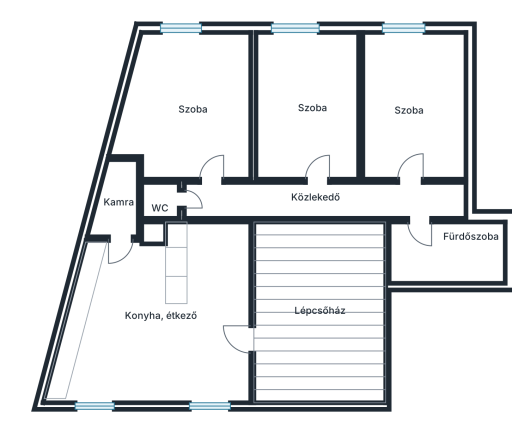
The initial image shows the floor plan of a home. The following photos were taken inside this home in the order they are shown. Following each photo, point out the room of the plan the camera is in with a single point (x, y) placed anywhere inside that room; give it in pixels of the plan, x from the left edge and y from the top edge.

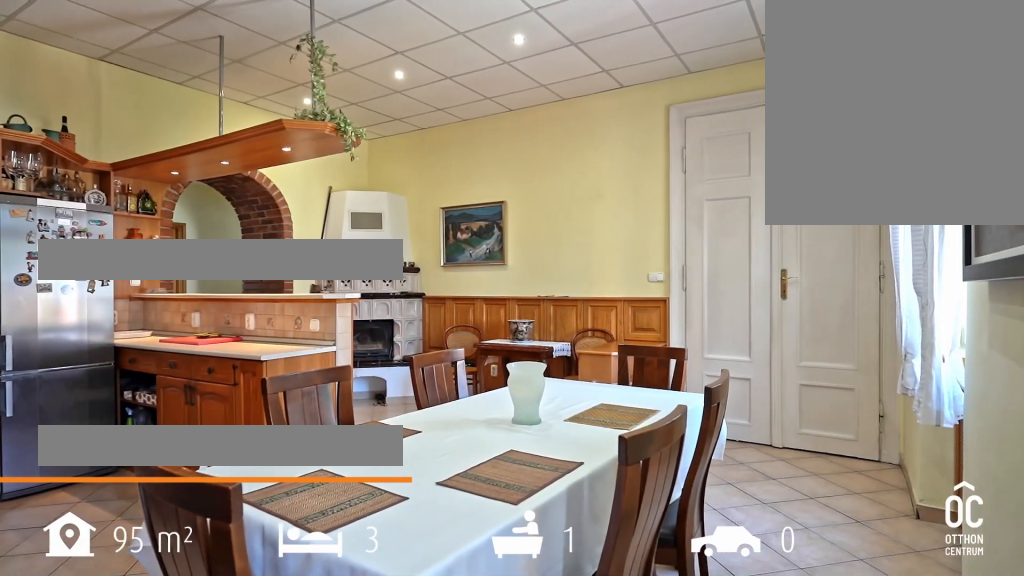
(164, 318)
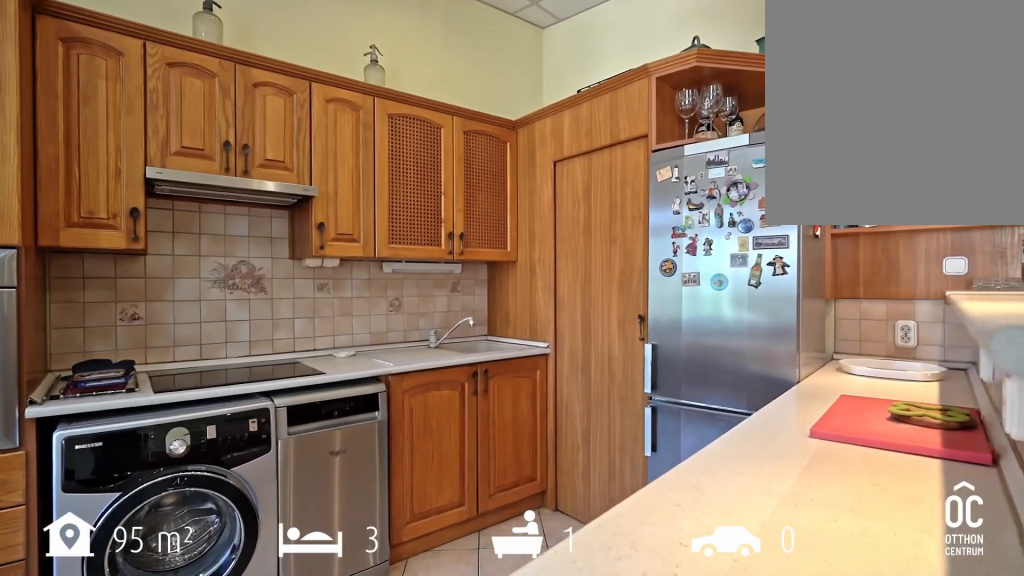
(164, 318)
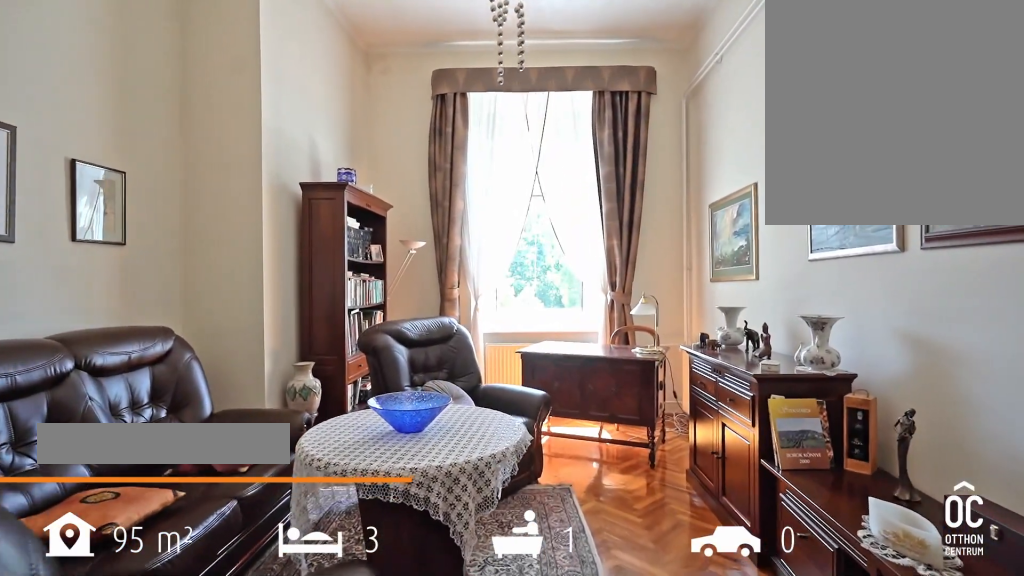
(191, 112)
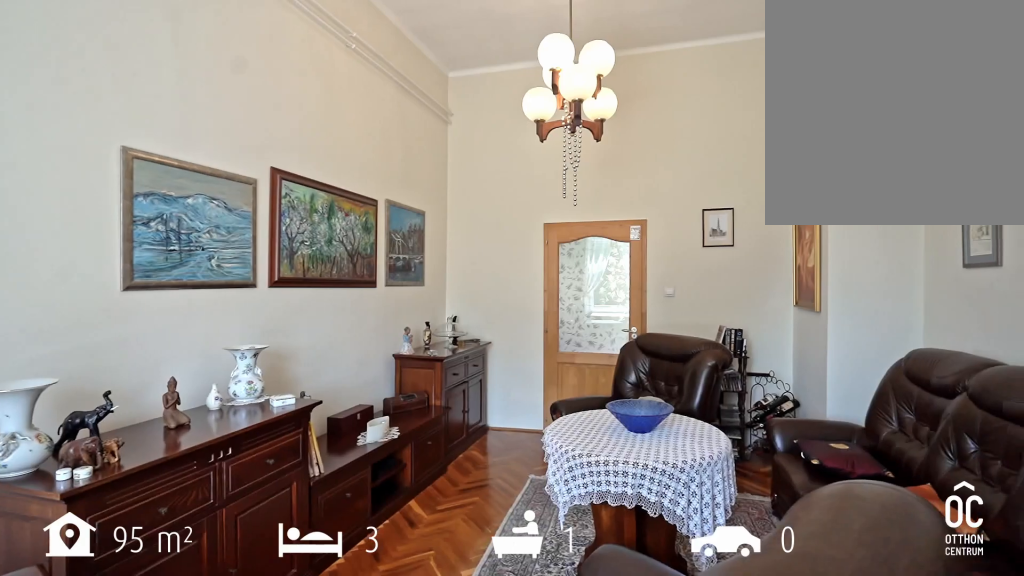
(192, 112)
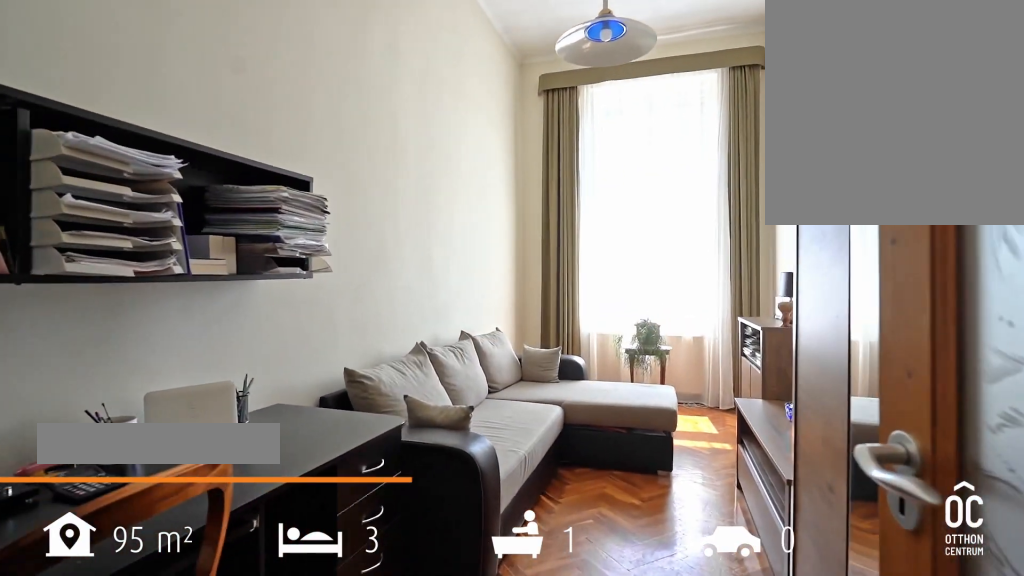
(306, 109)
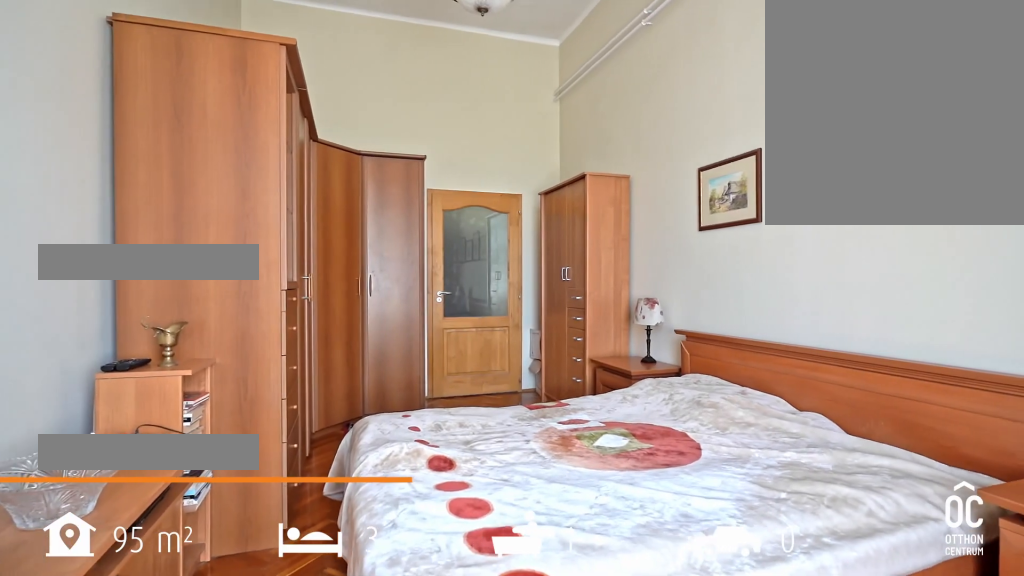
(409, 104)
